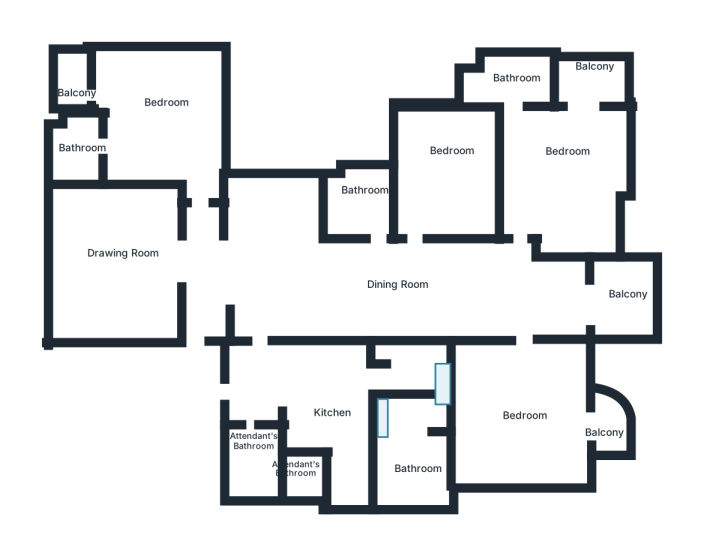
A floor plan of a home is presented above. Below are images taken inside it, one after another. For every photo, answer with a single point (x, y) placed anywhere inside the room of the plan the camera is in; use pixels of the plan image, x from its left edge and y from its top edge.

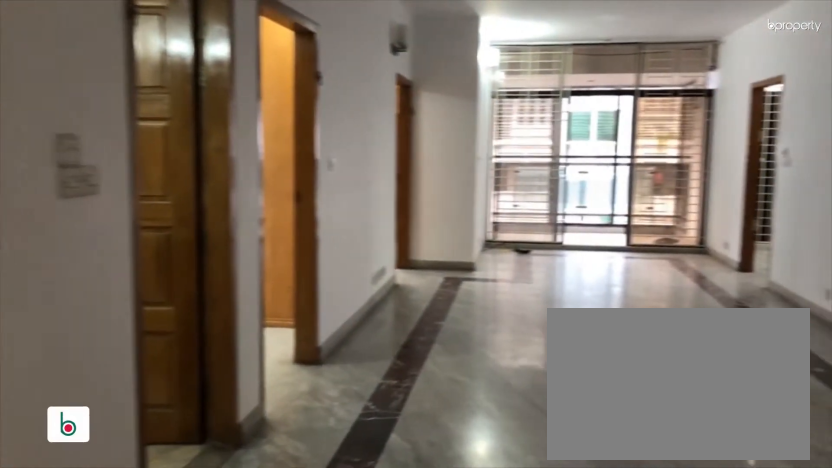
(315, 280)
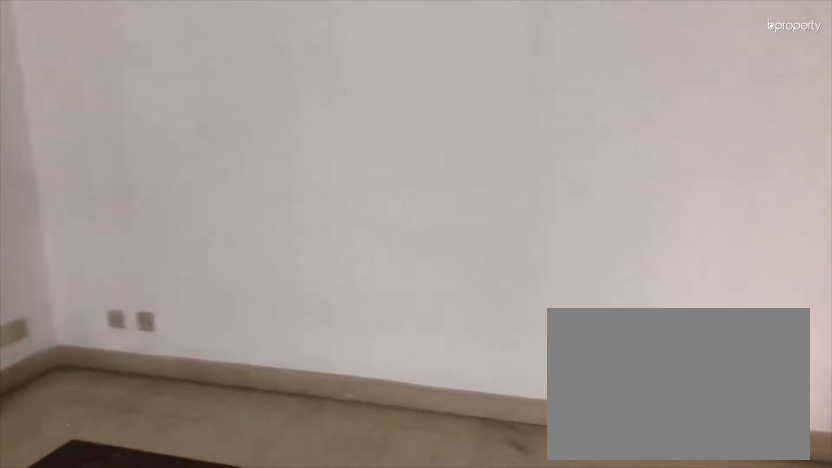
(109, 261)
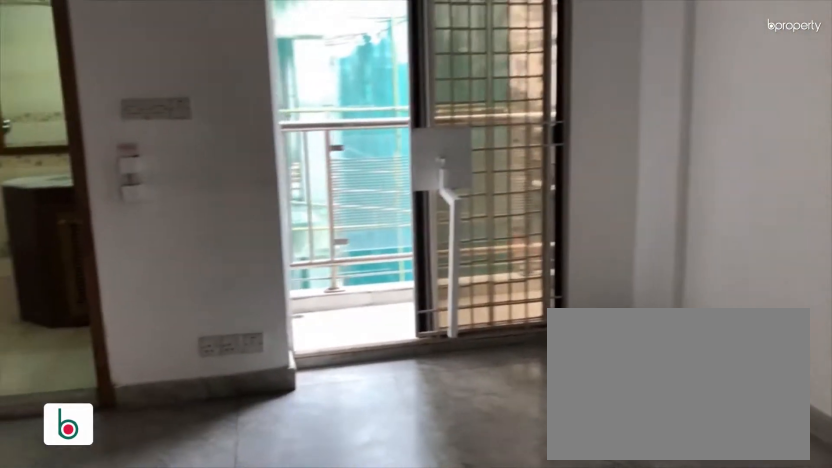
(147, 117)
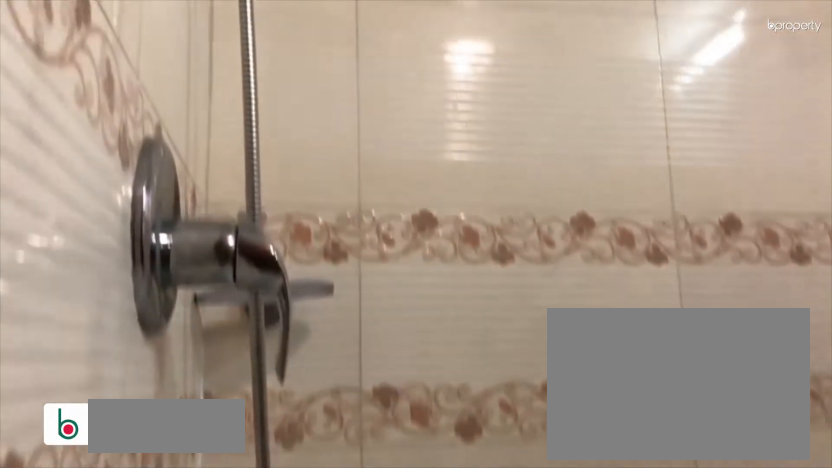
(86, 148)
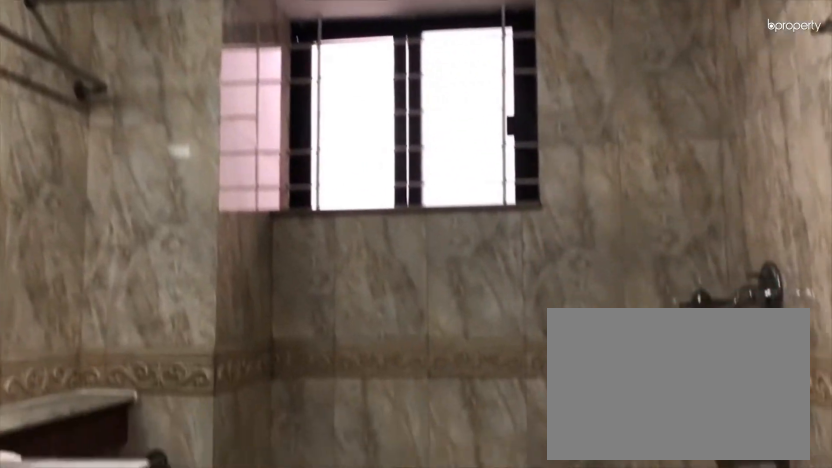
(362, 199)
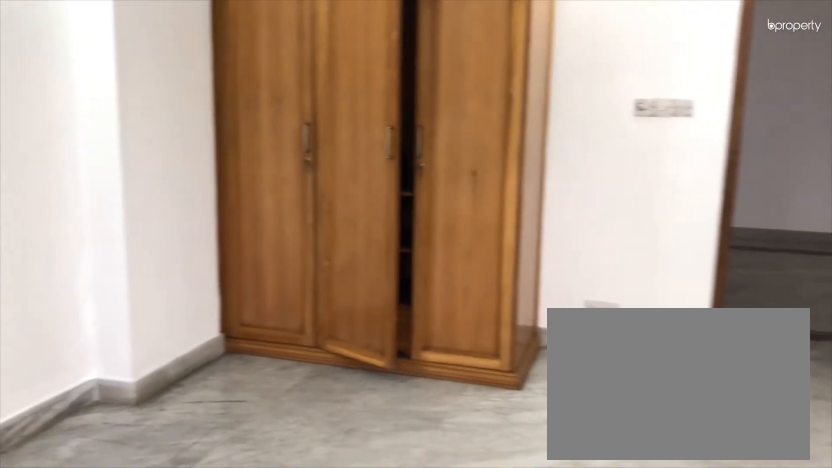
(452, 170)
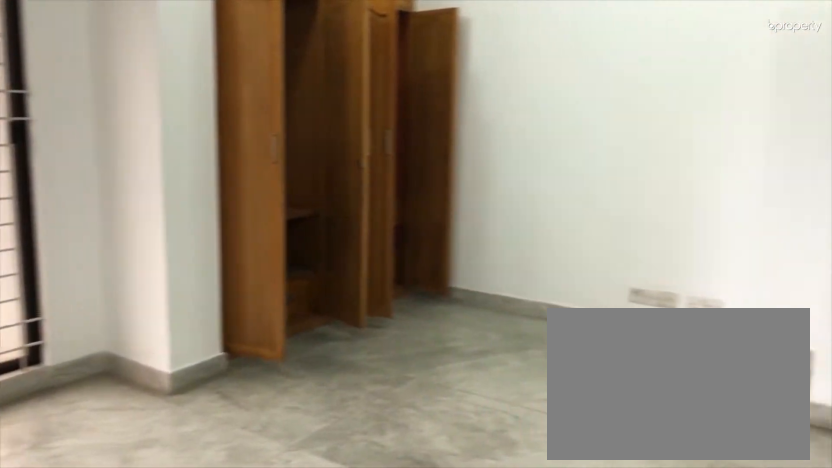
(574, 148)
